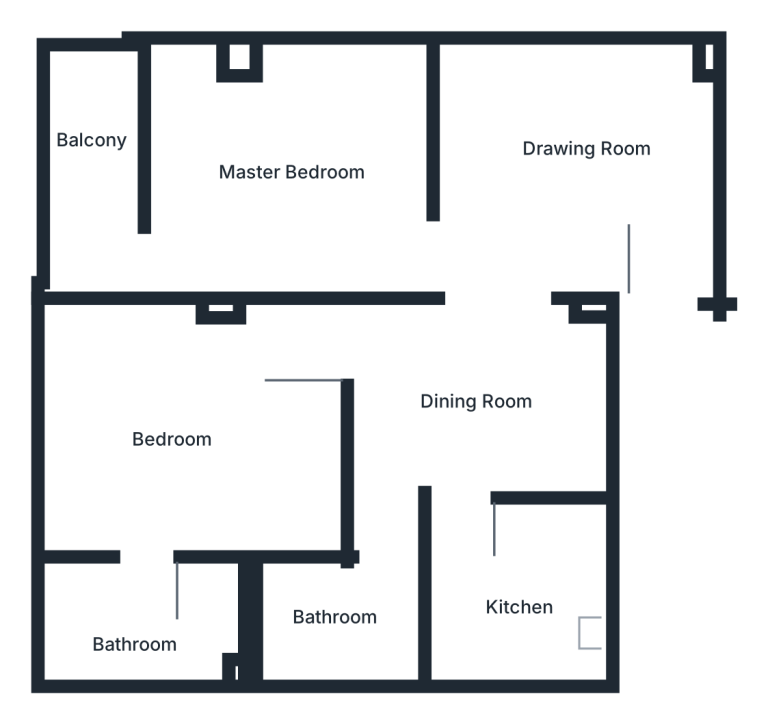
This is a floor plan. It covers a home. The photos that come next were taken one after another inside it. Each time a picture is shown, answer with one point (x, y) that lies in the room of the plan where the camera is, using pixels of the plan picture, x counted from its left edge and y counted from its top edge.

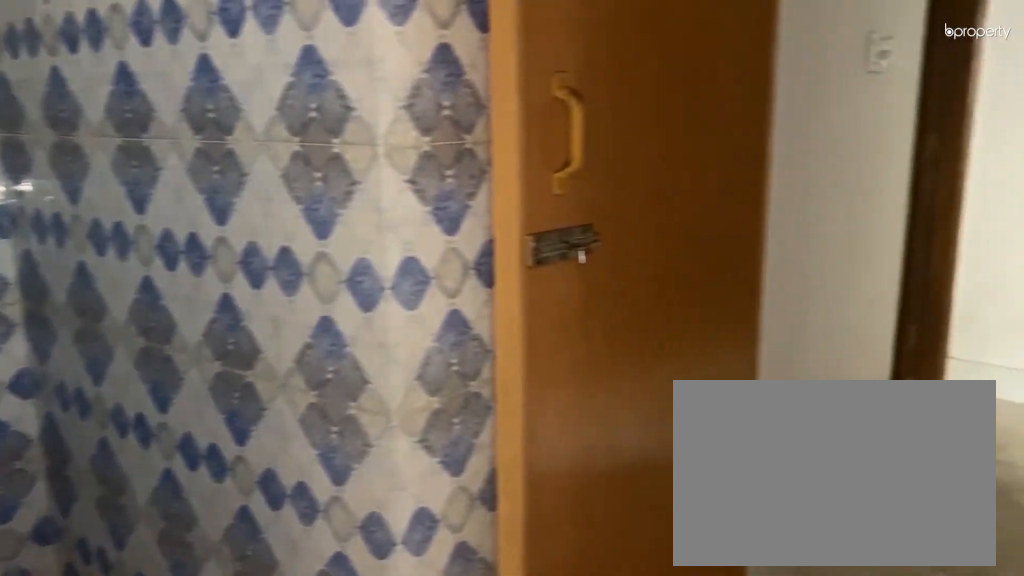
(332, 620)
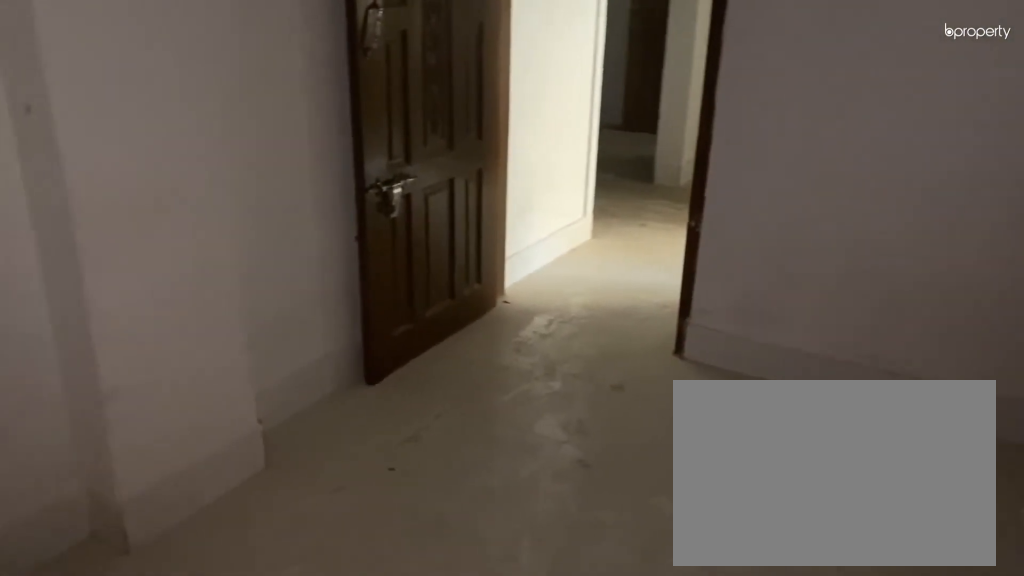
(206, 451)
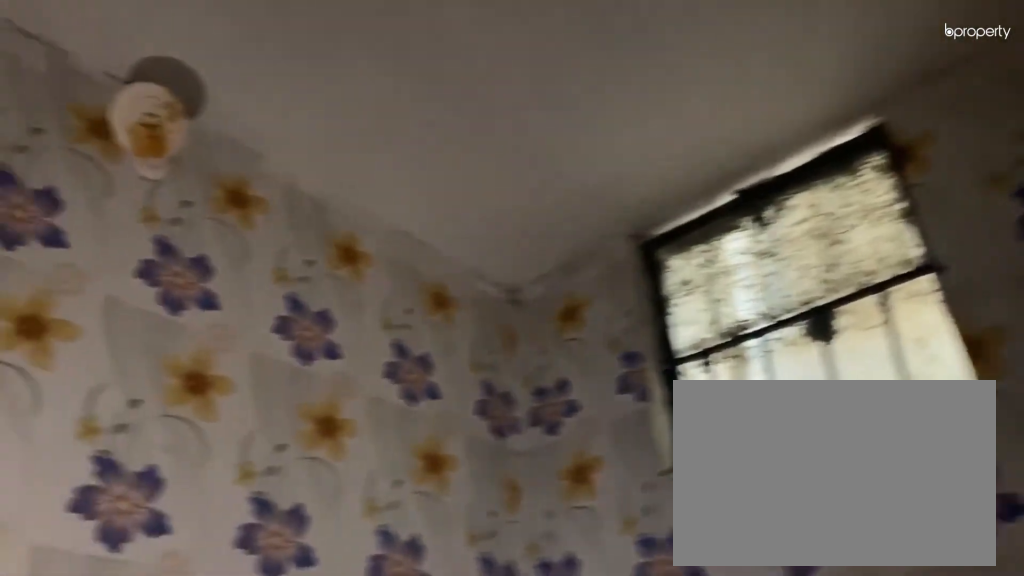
(152, 612)
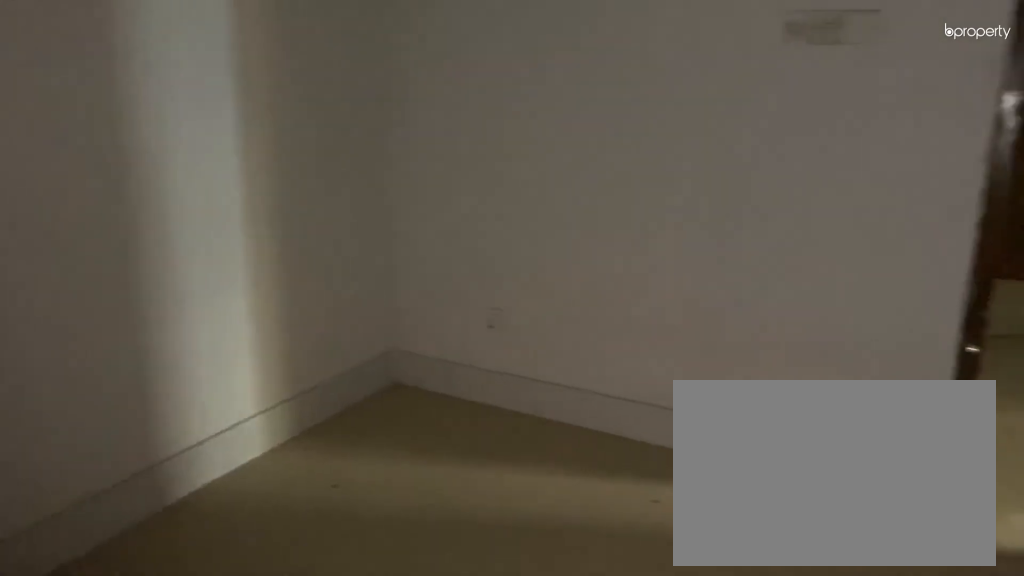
(257, 162)
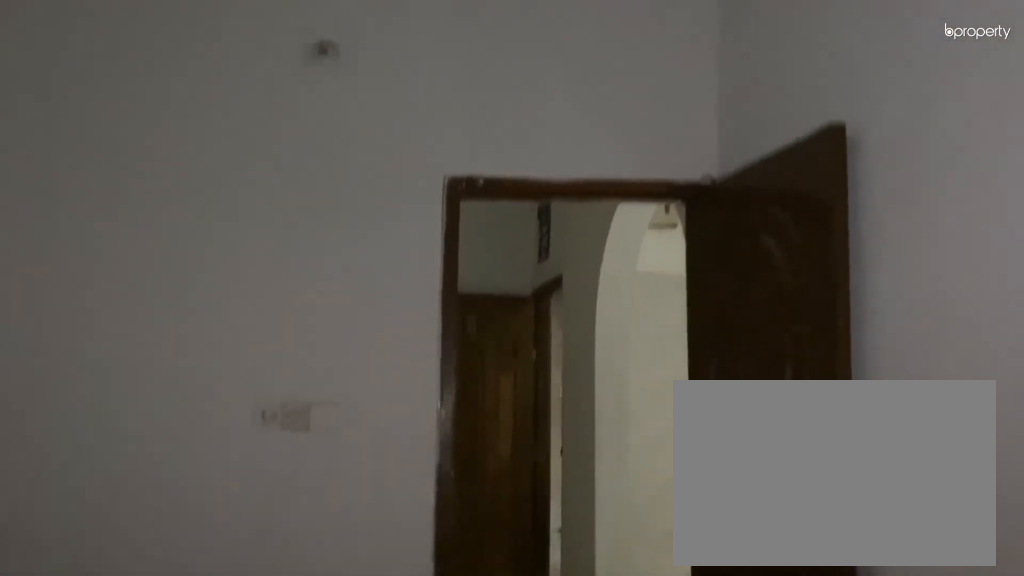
(257, 162)
